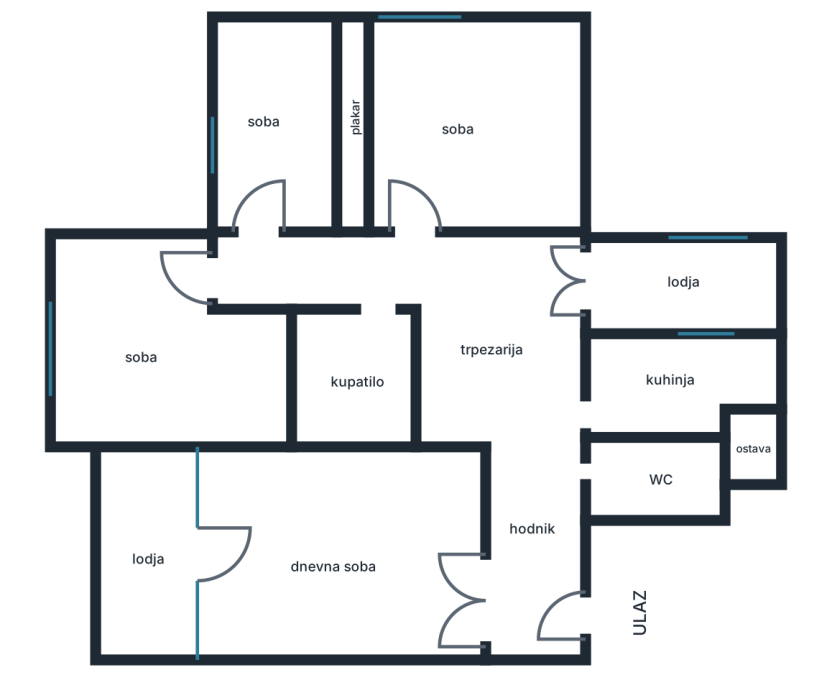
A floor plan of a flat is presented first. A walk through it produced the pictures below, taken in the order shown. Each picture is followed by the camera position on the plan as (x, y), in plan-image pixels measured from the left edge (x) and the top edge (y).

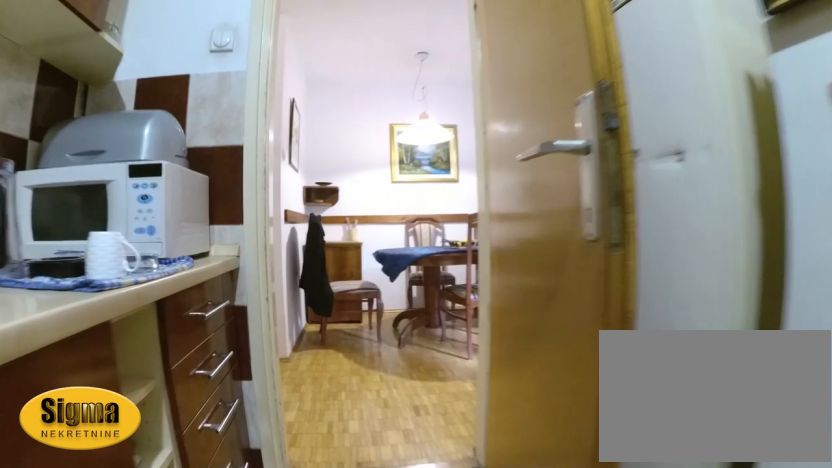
(703, 391)
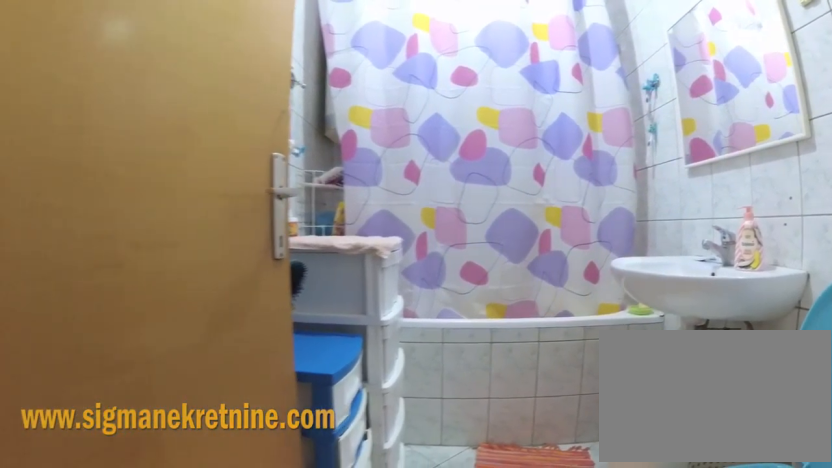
(342, 285)
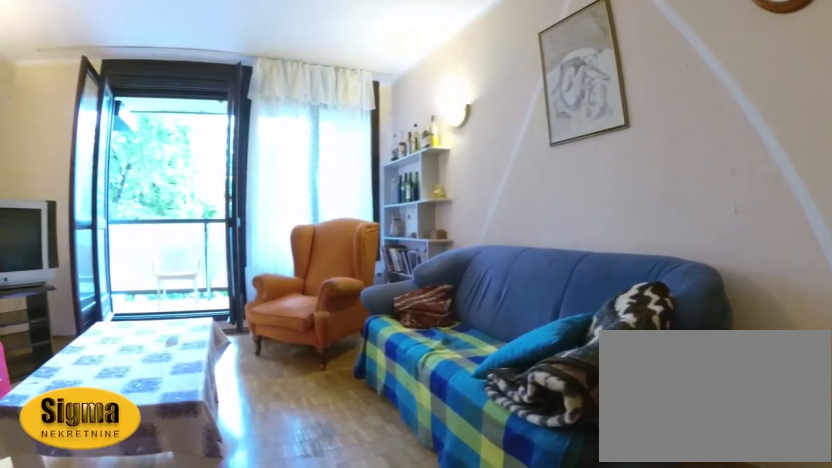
(452, 535)
